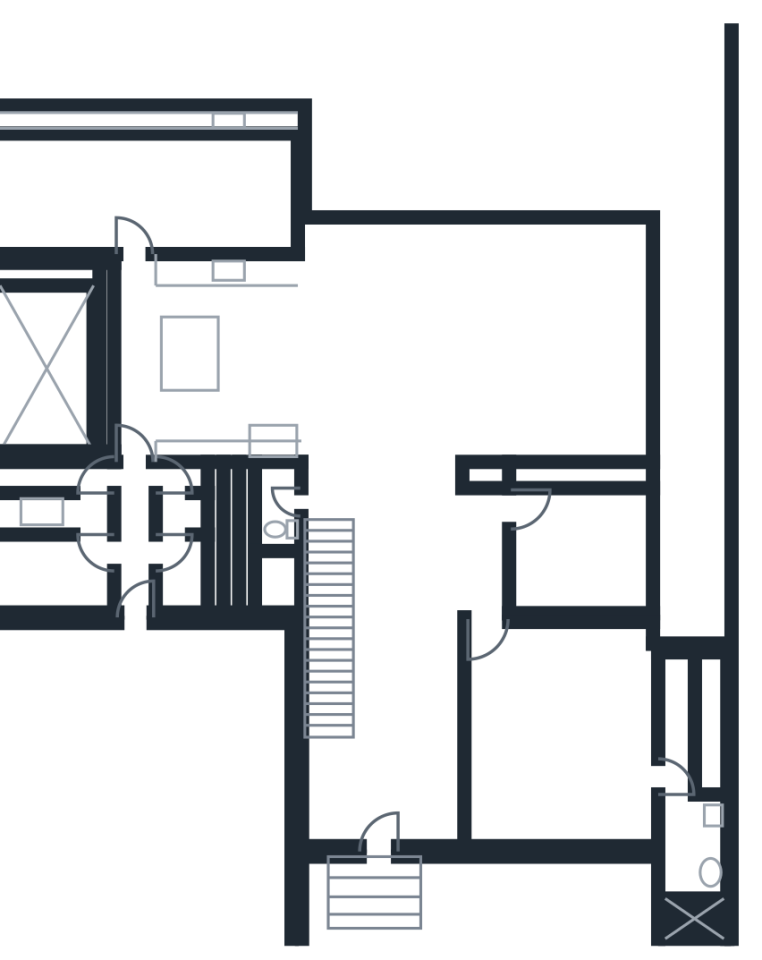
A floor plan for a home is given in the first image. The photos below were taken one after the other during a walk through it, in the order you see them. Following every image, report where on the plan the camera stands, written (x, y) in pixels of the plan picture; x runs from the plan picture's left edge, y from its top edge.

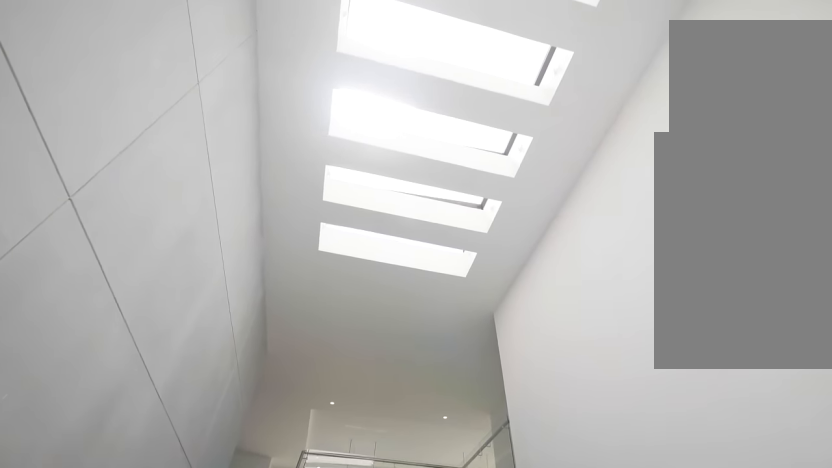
(385, 835)
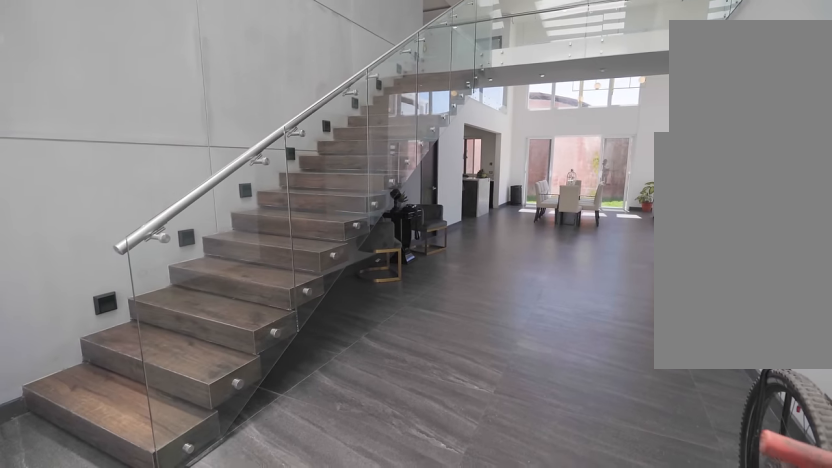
(418, 792)
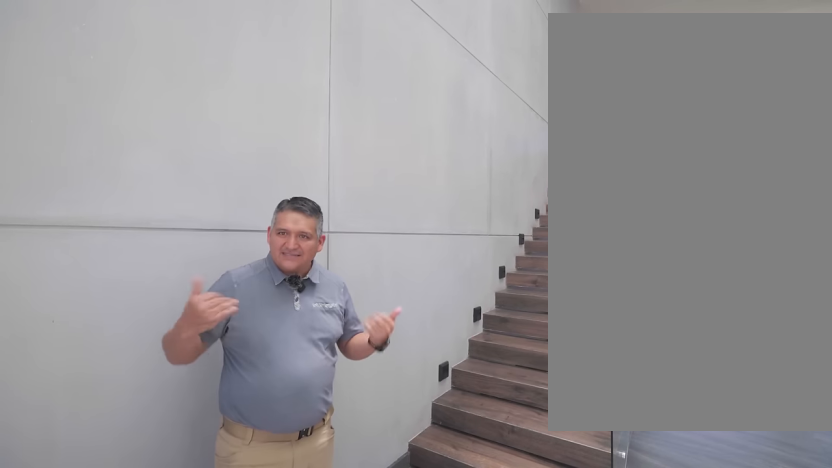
(371, 804)
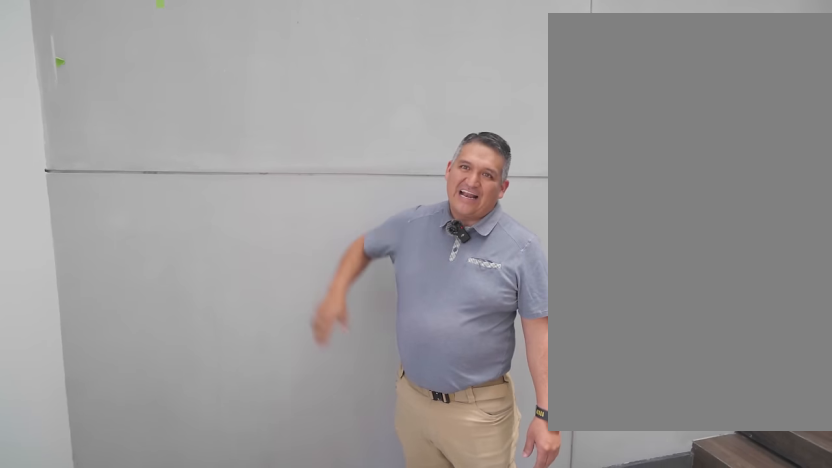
(372, 805)
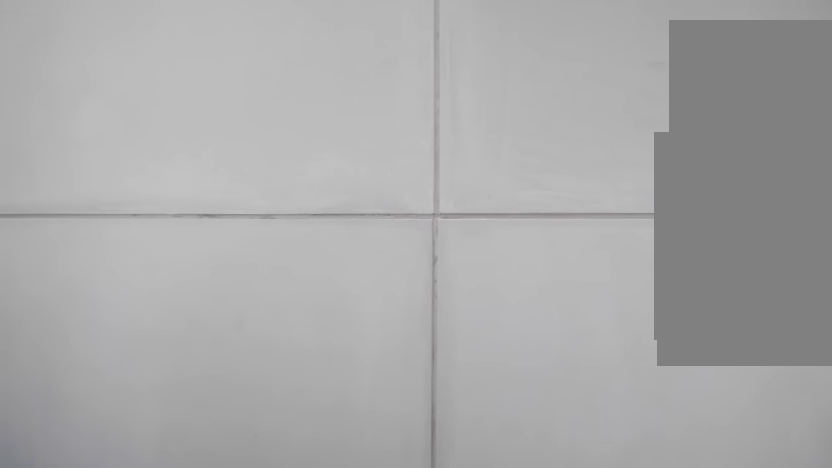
(351, 789)
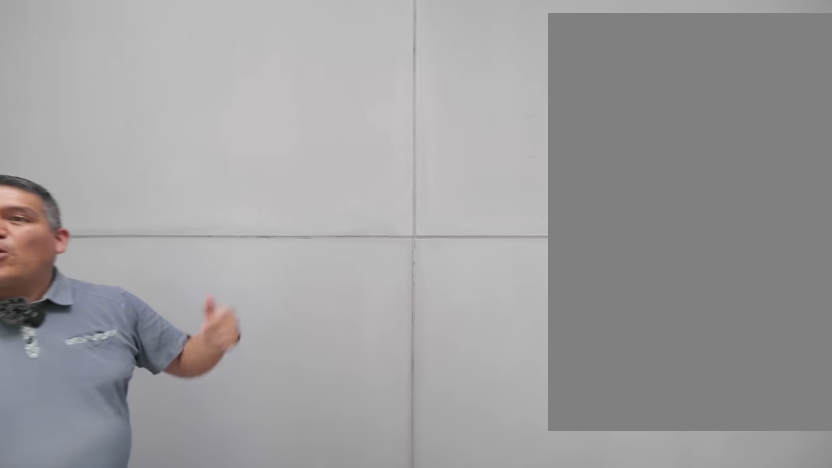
(351, 789)
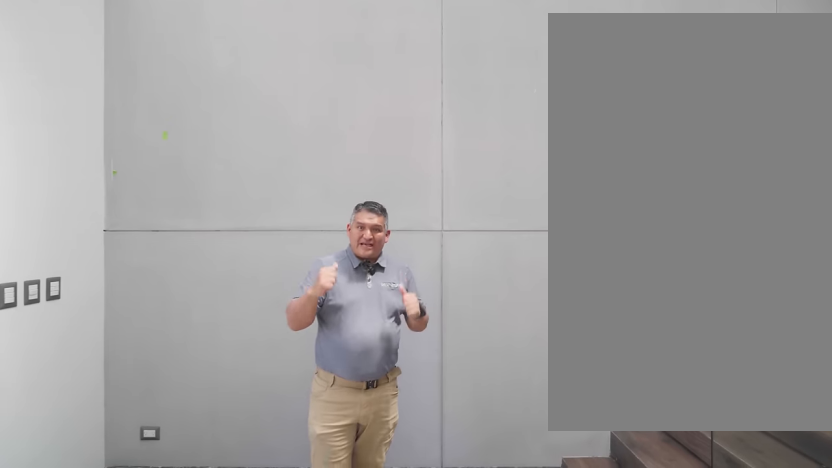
(350, 789)
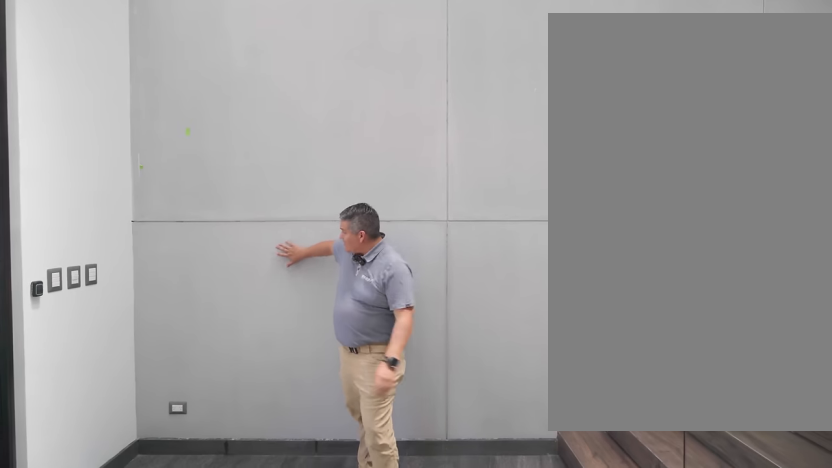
(348, 787)
